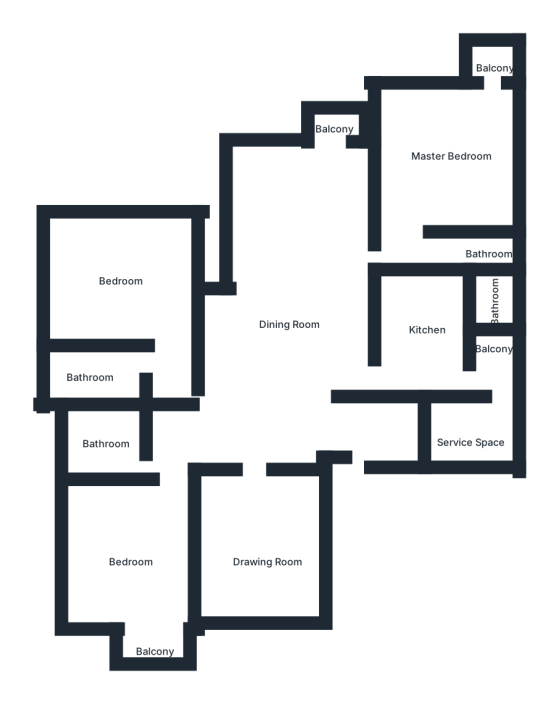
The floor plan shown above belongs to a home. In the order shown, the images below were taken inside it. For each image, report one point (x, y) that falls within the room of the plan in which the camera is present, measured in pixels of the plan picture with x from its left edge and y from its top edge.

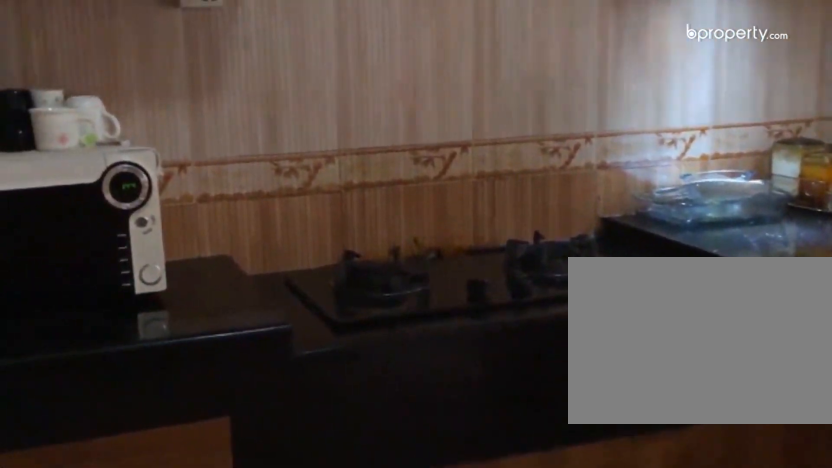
(420, 335)
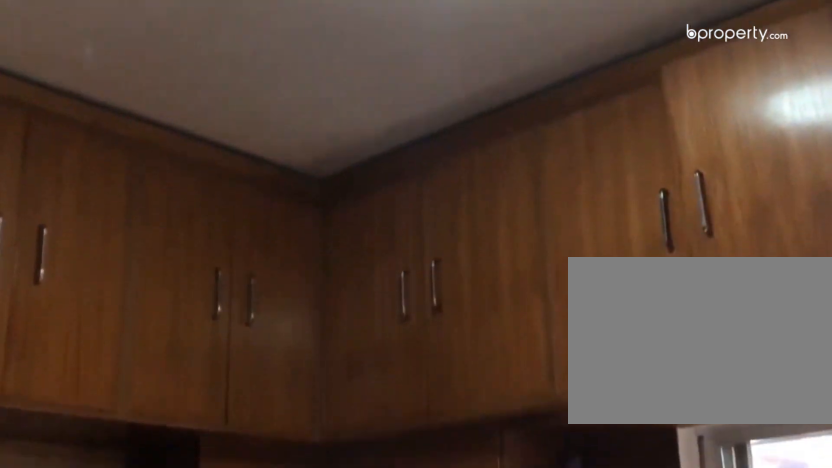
(420, 335)
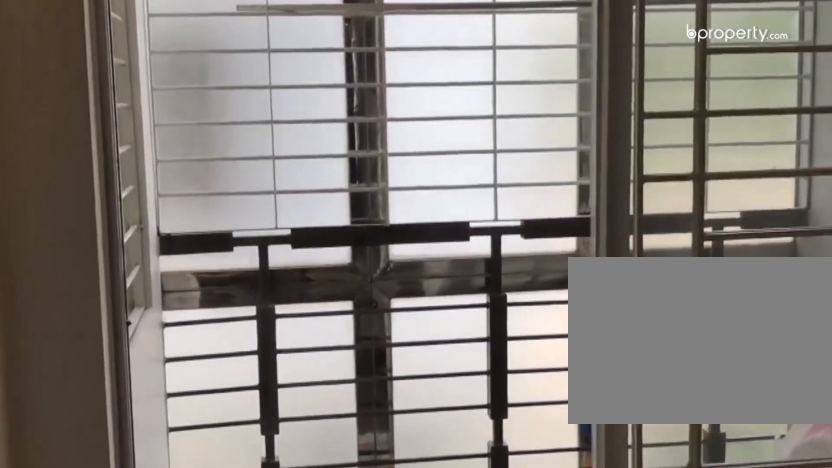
(145, 648)
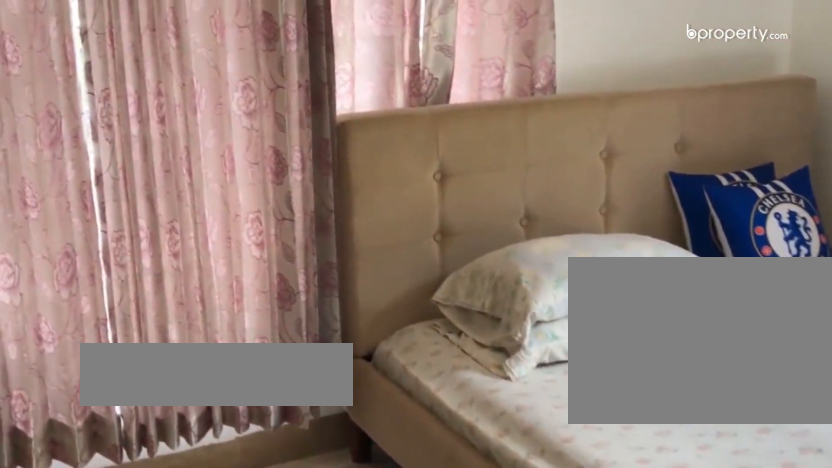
(131, 289)
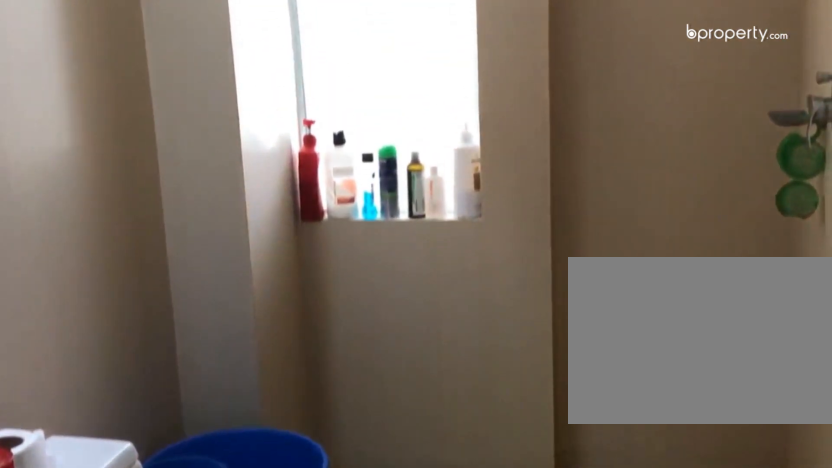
(106, 370)
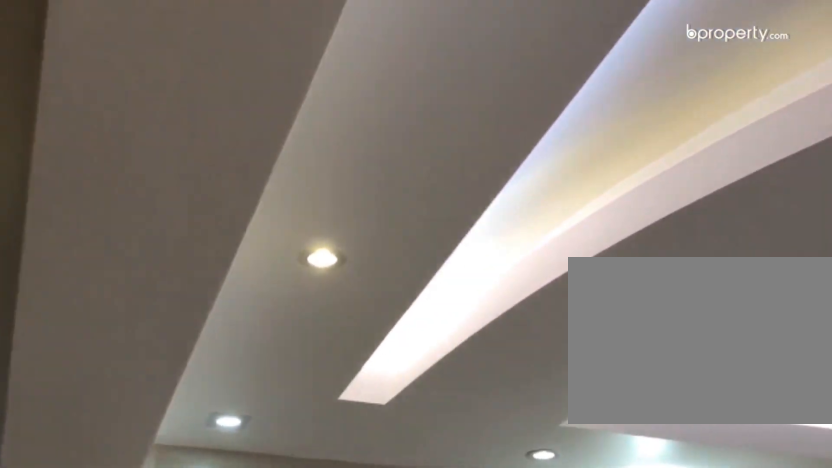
(311, 239)
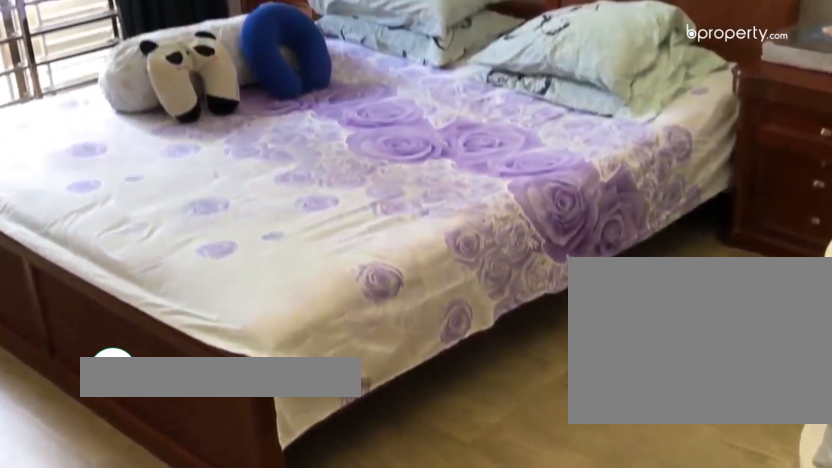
(427, 169)
